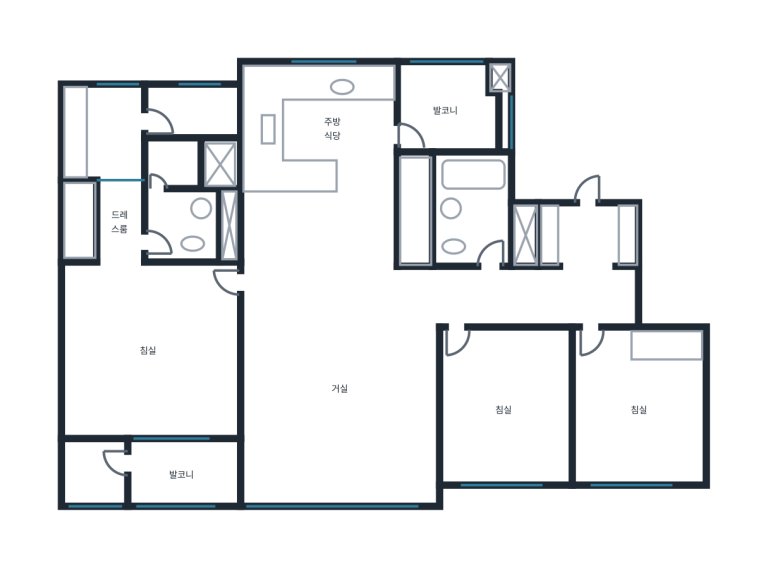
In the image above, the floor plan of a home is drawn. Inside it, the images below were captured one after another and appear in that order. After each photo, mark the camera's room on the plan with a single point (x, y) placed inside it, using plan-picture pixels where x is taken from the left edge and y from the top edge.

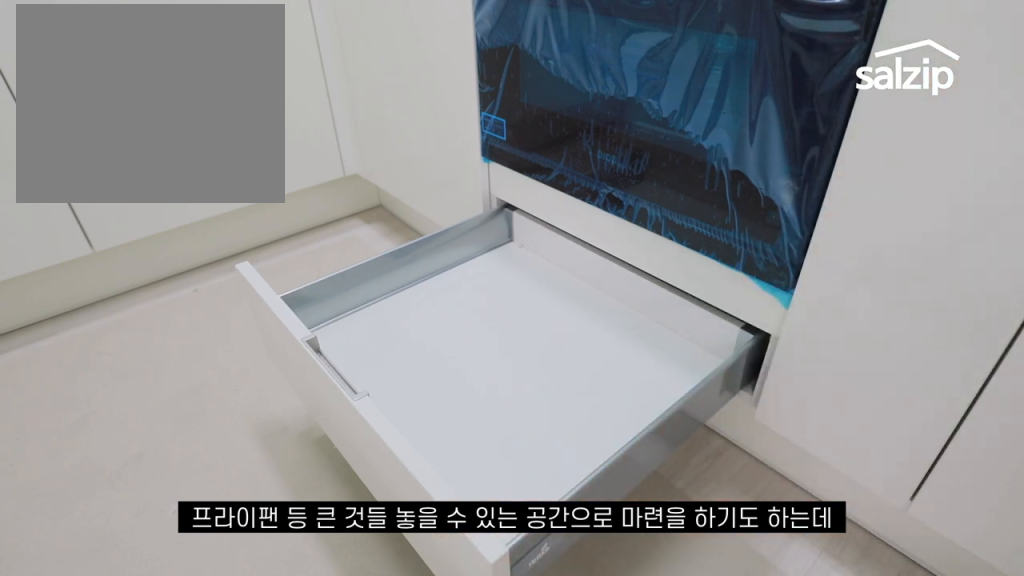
(316, 131)
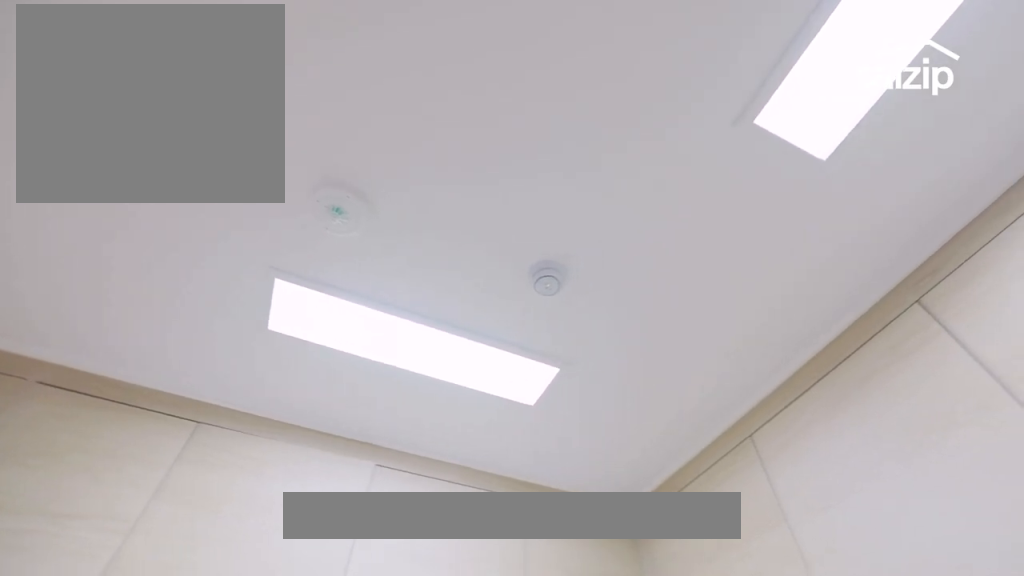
(315, 131)
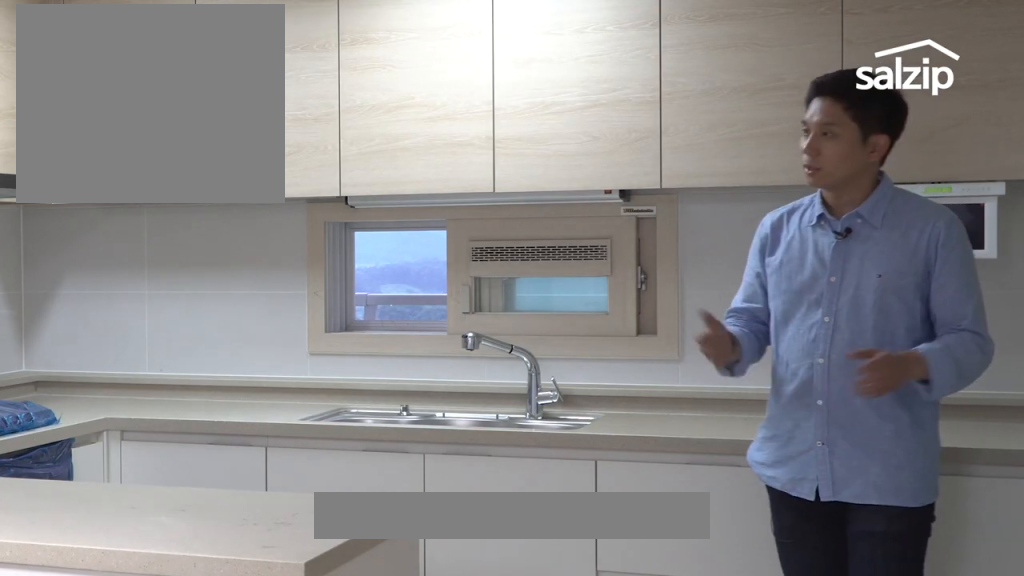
(299, 116)
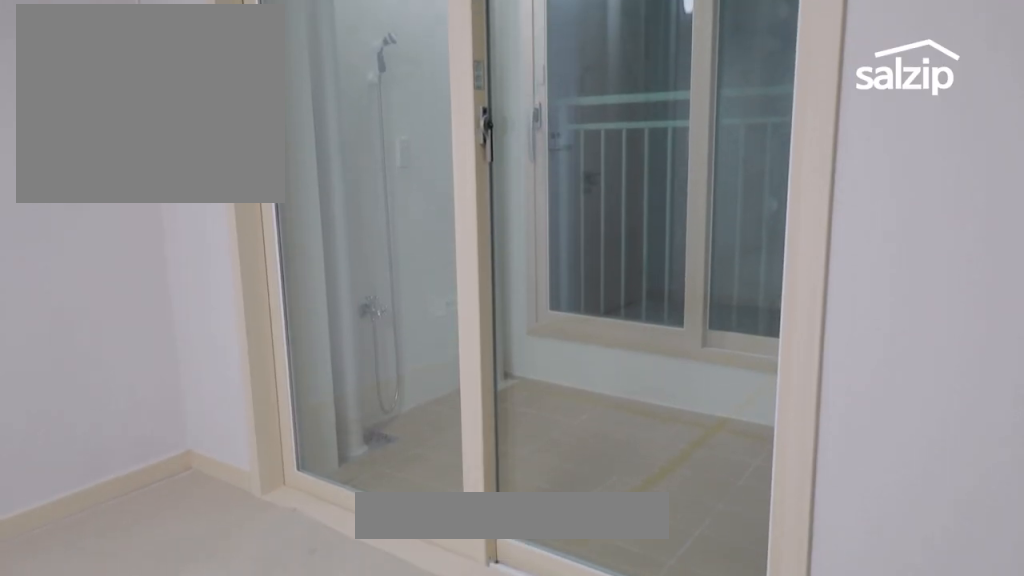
(150, 349)
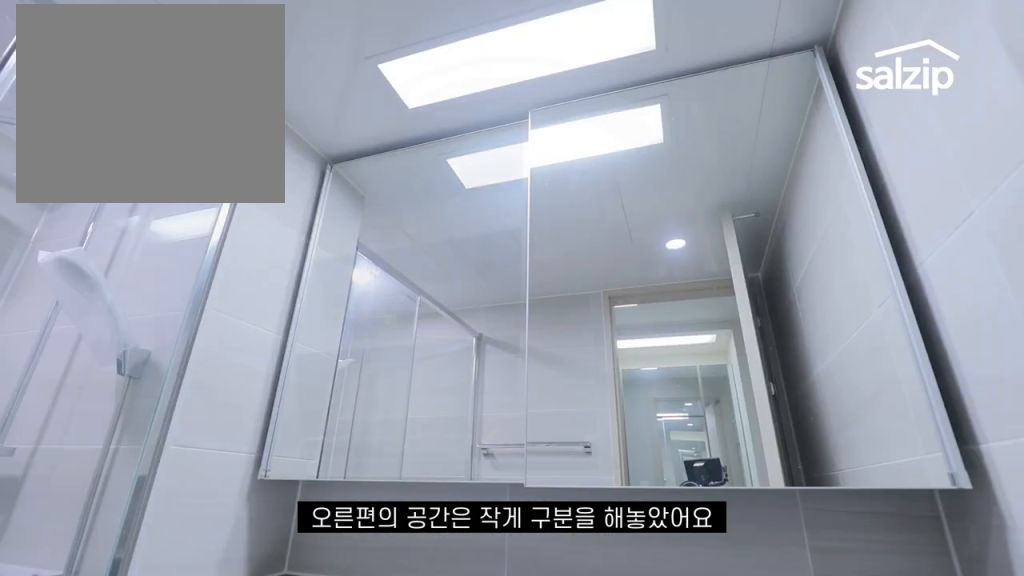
(192, 201)
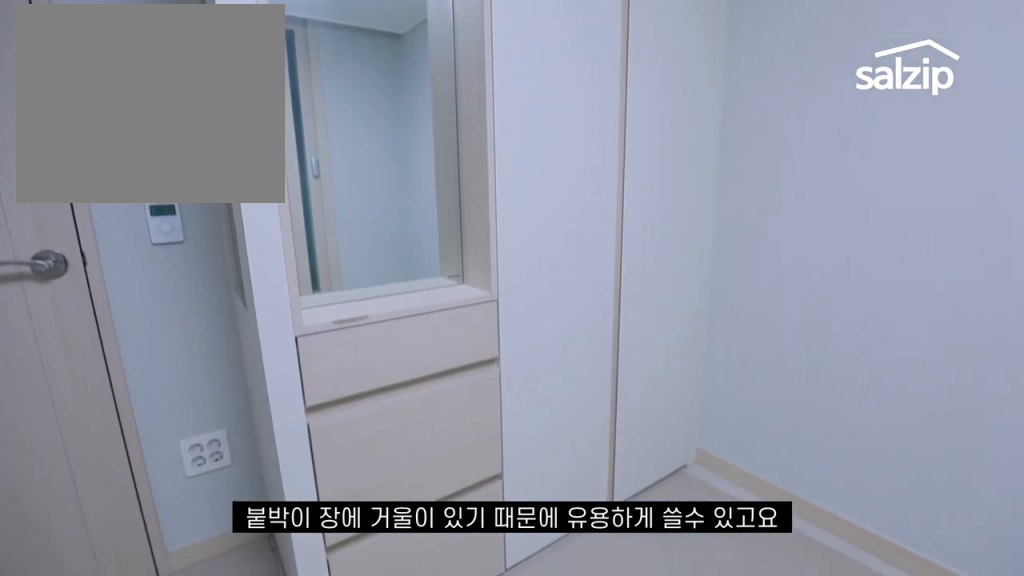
(636, 410)
